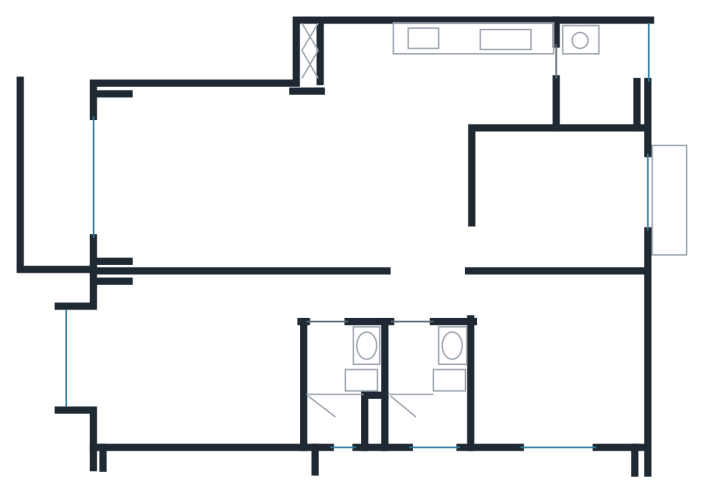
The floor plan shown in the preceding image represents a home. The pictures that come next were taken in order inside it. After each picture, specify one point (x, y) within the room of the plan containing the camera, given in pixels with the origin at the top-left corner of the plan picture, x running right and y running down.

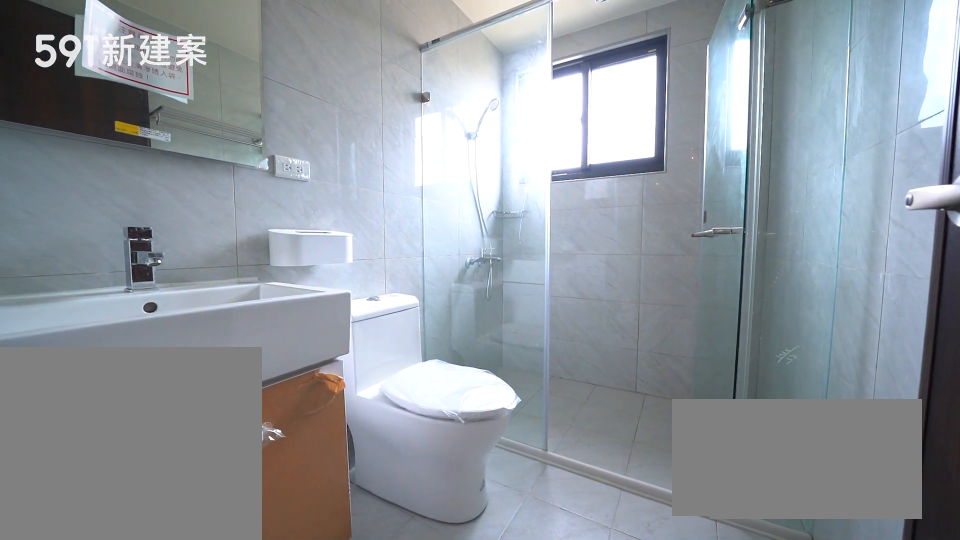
(429, 390)
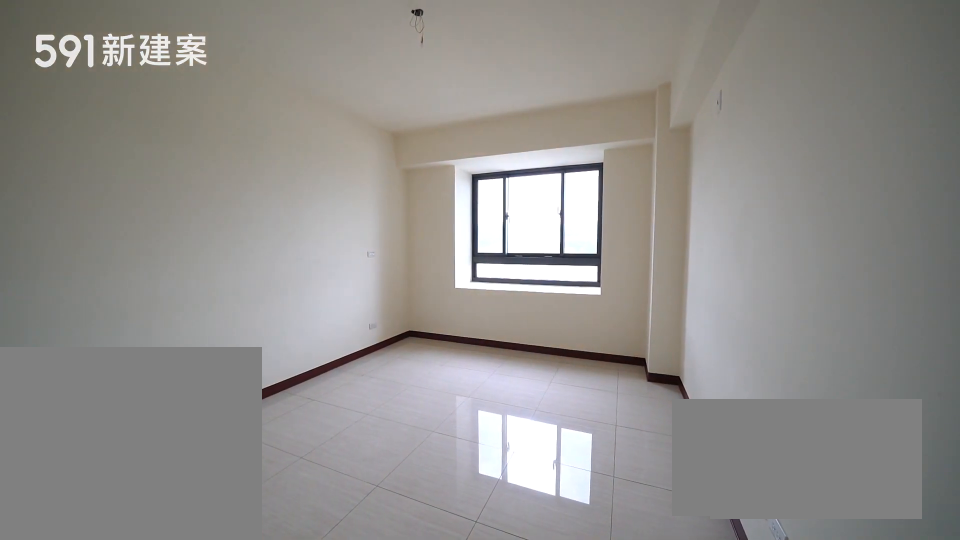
(195, 362)
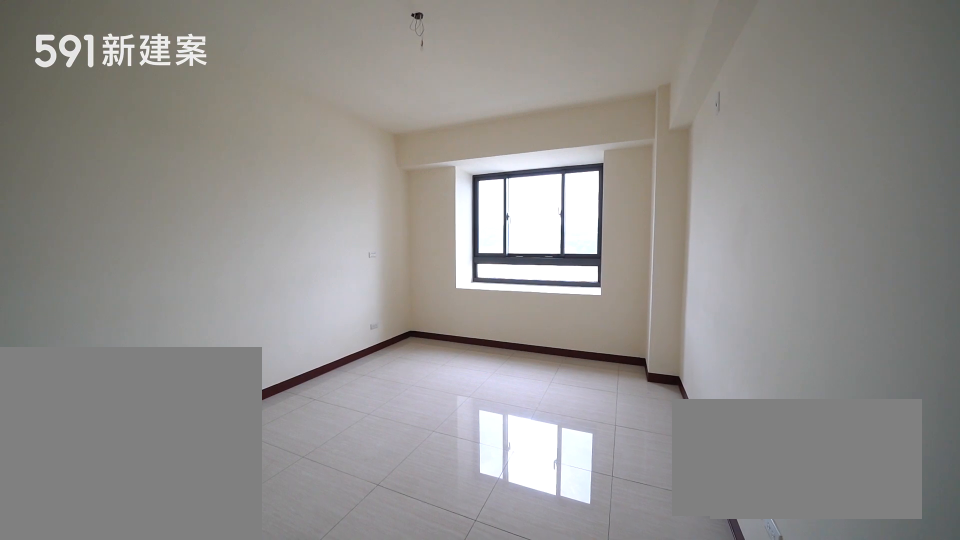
(195, 362)
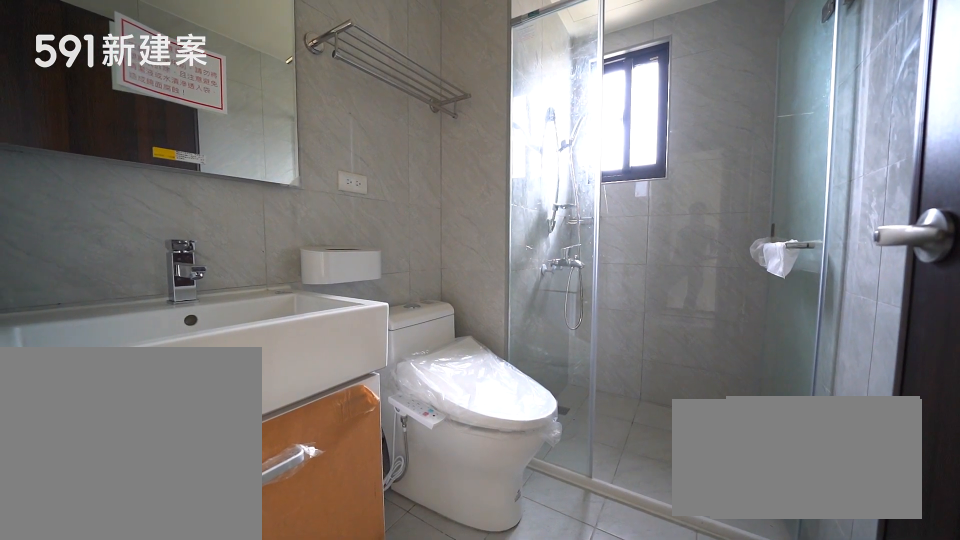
(344, 387)
